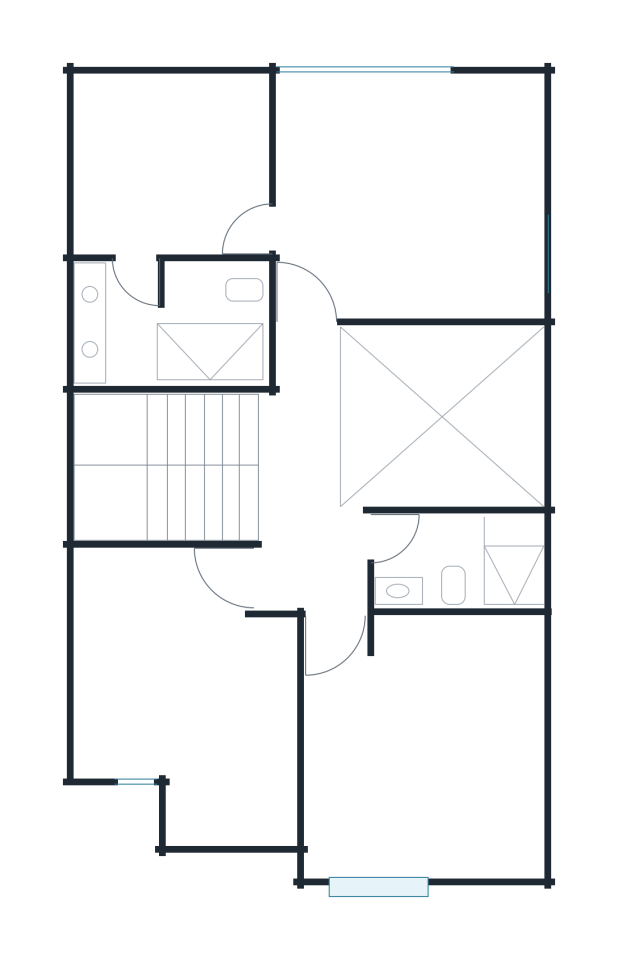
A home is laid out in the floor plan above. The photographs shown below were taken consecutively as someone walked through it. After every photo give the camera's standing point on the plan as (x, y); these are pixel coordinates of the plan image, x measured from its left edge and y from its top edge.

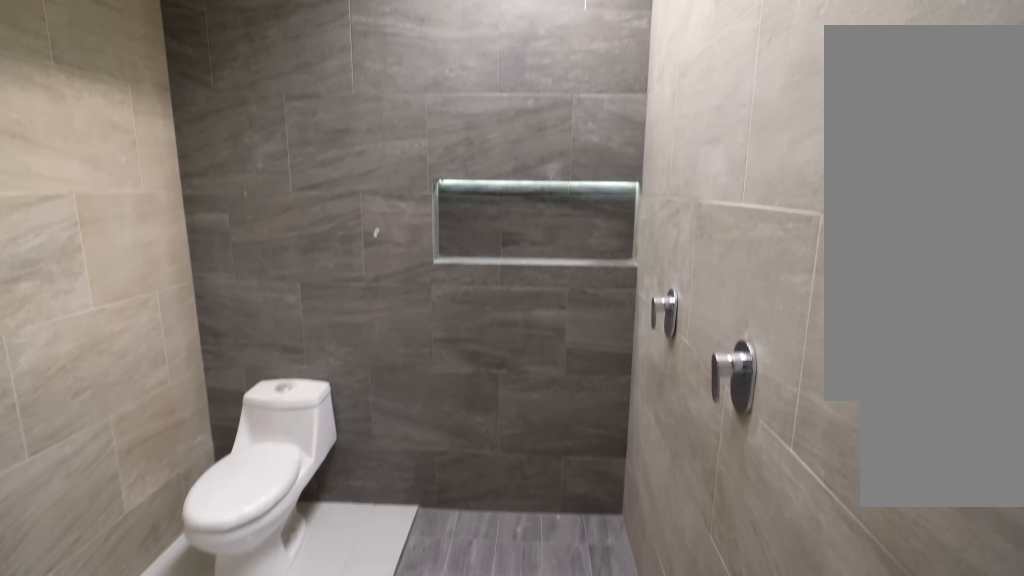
(136, 232)
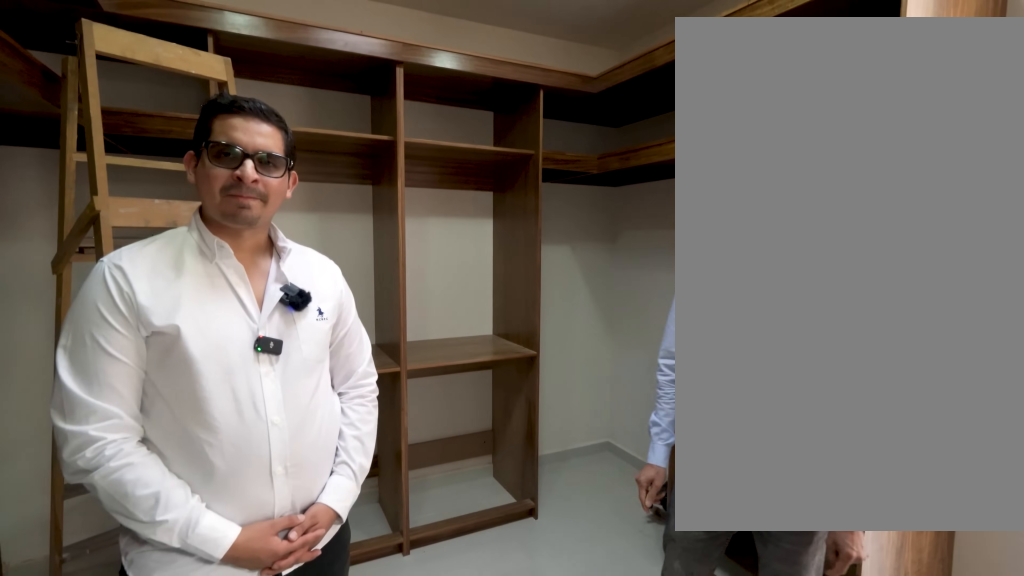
(137, 232)
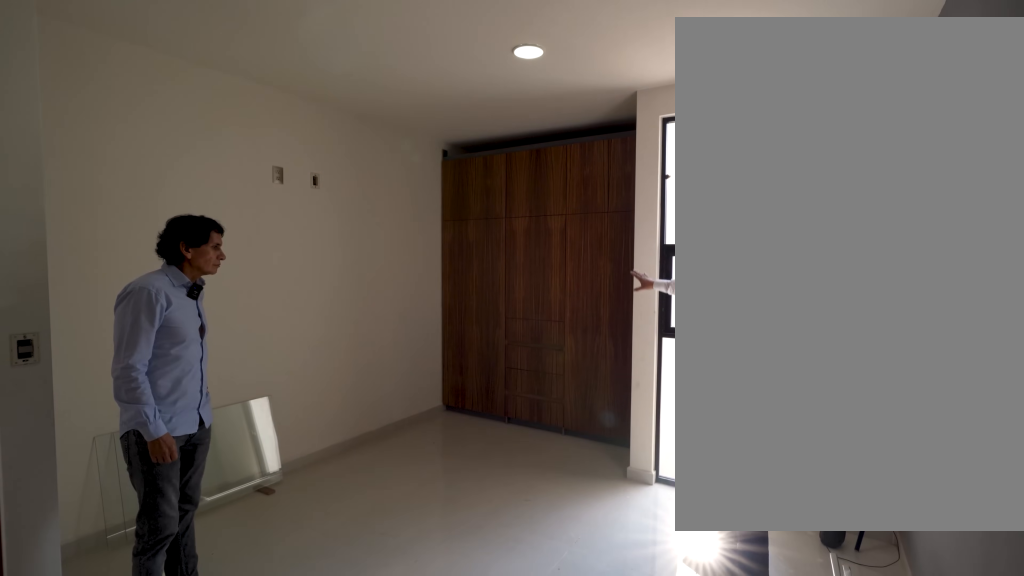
(113, 576)
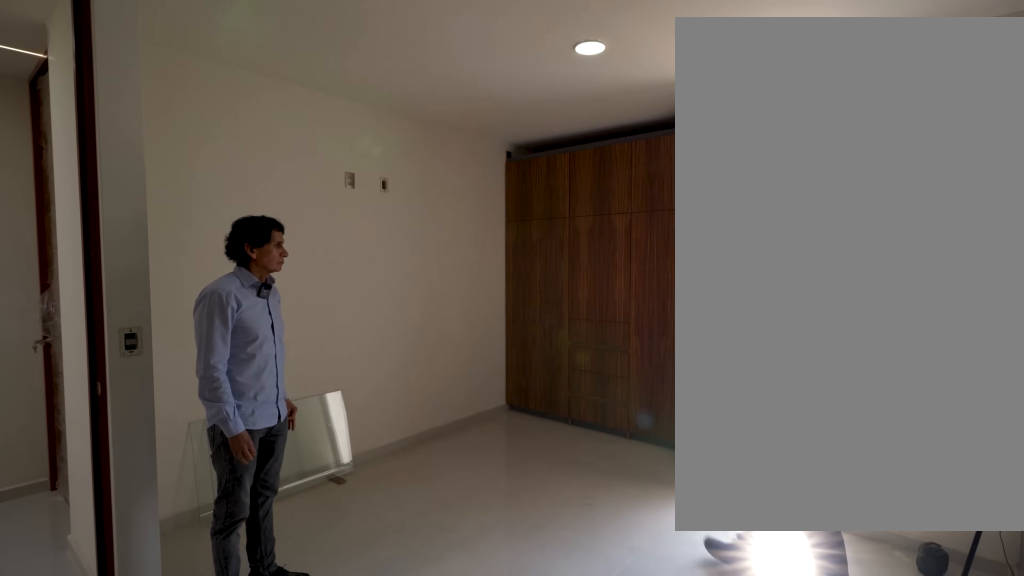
(112, 577)
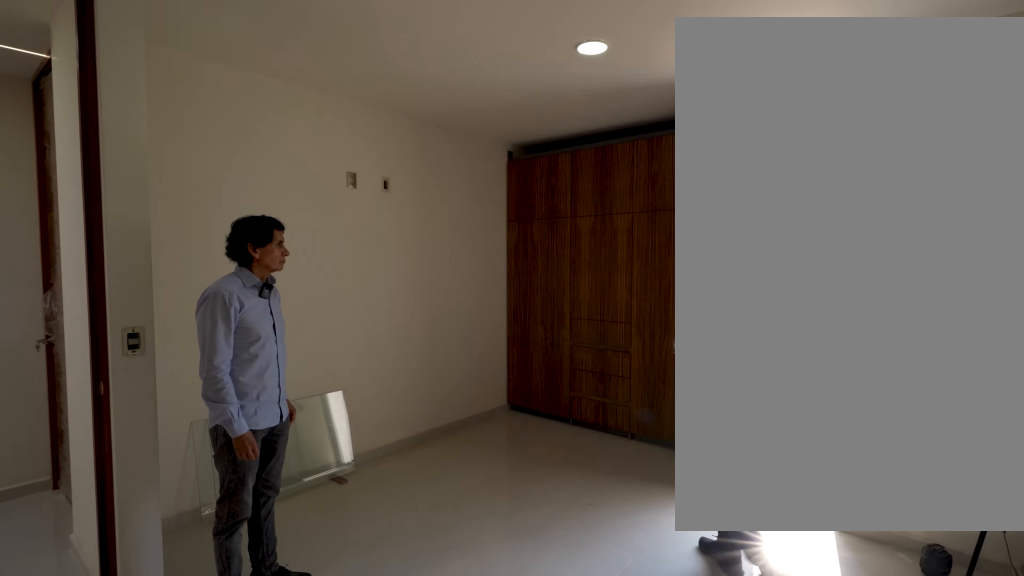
(113, 576)
